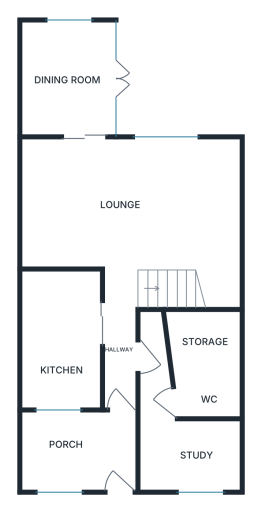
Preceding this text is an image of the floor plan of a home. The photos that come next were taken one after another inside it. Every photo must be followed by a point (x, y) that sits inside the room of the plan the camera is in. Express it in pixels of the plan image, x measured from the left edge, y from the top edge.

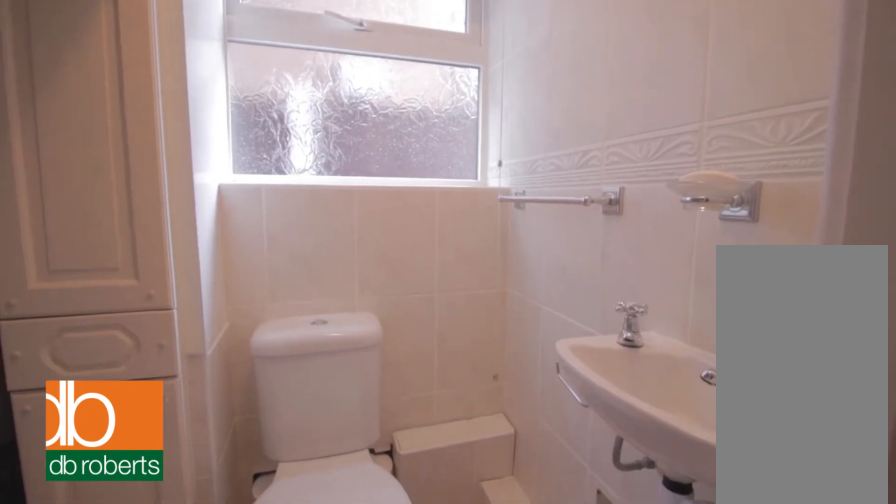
(205, 362)
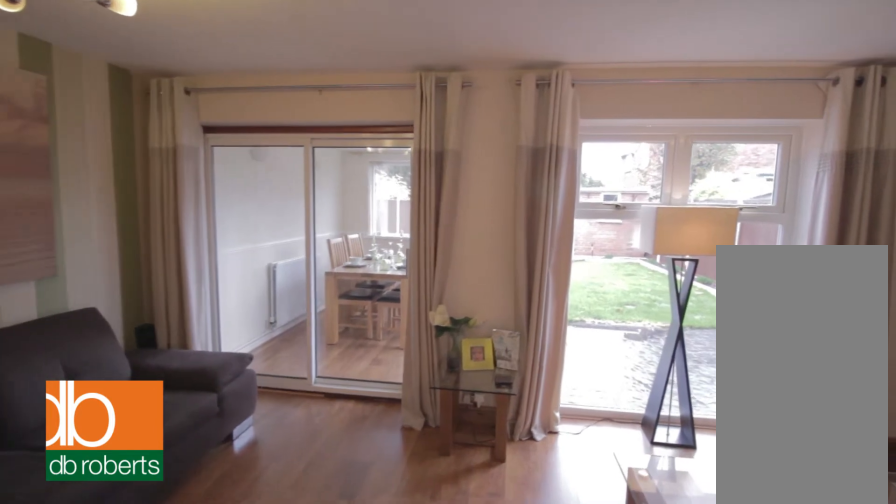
(131, 218)
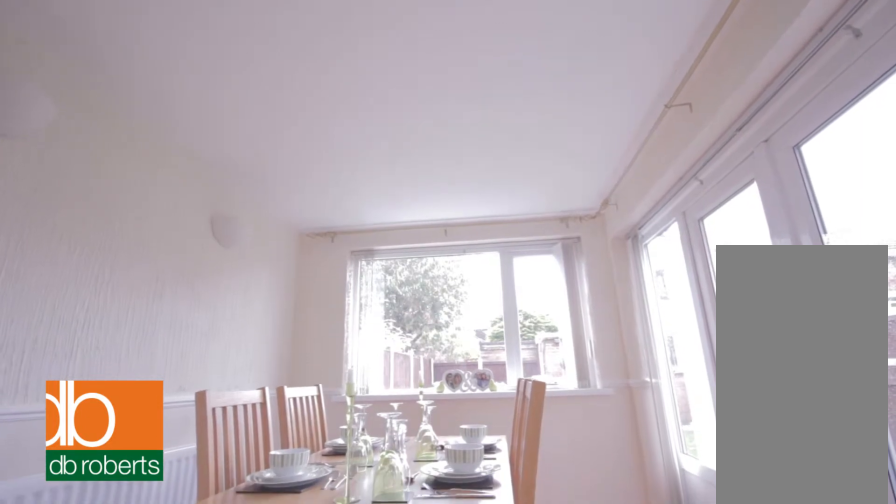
(68, 80)
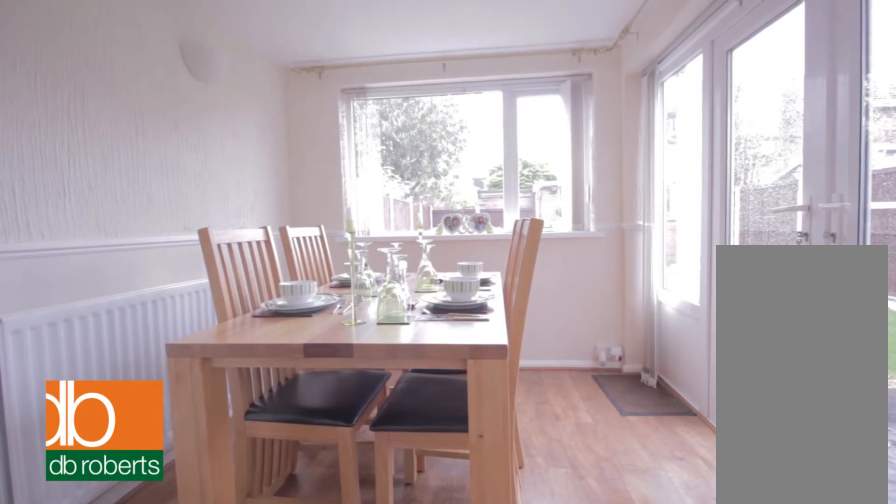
(68, 80)
